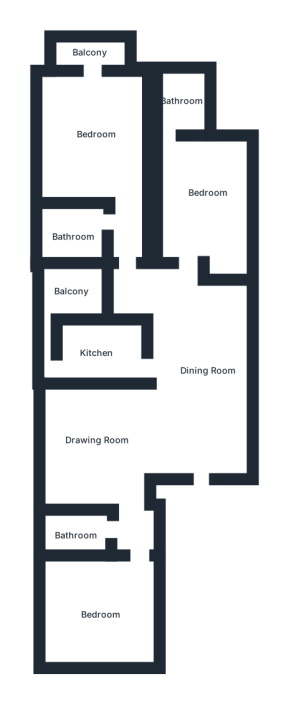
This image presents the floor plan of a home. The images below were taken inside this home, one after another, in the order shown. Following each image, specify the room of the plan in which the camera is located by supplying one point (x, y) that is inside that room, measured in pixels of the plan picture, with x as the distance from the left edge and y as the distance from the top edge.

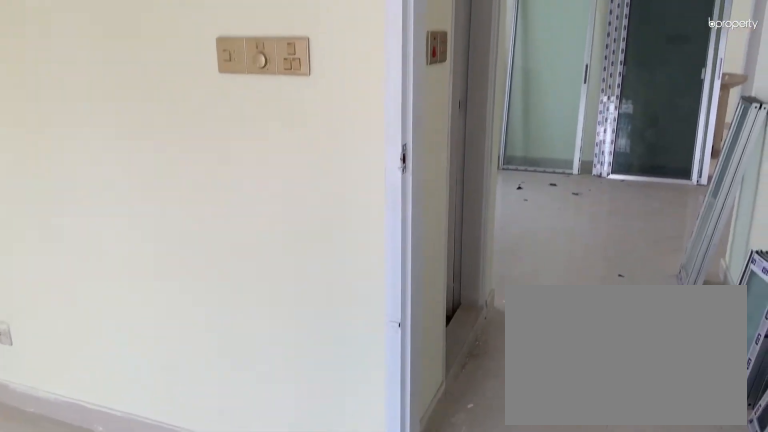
(99, 612)
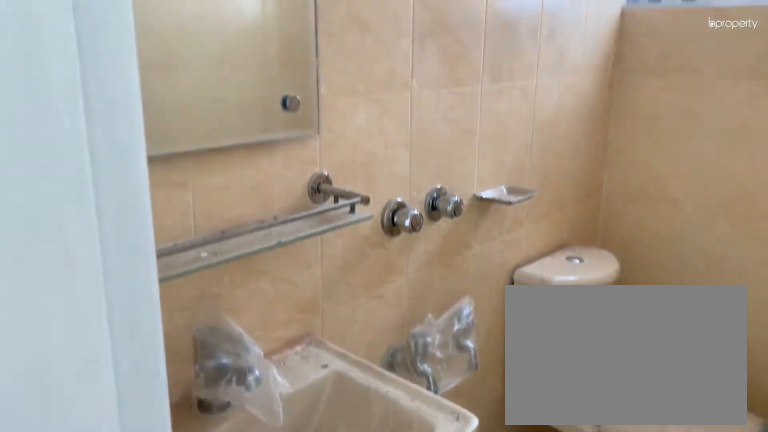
(81, 529)
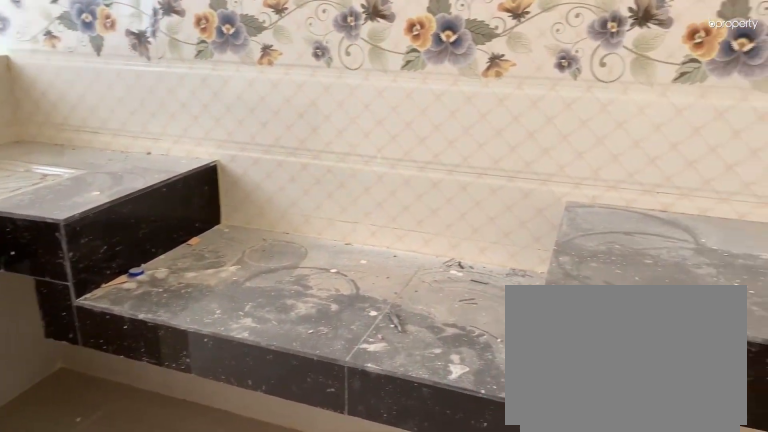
(100, 349)
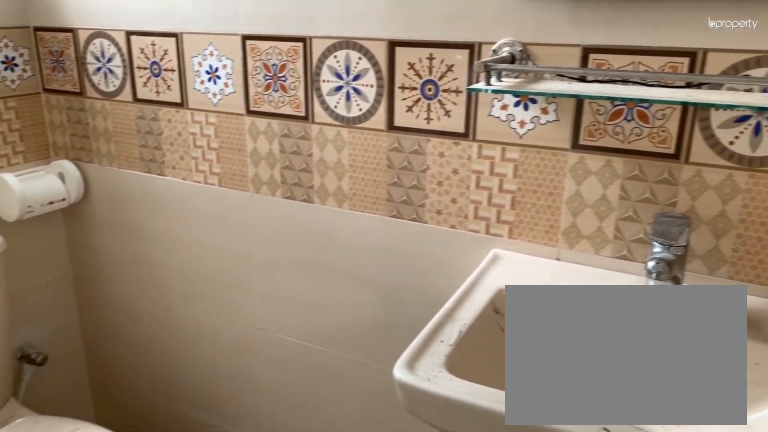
(181, 105)
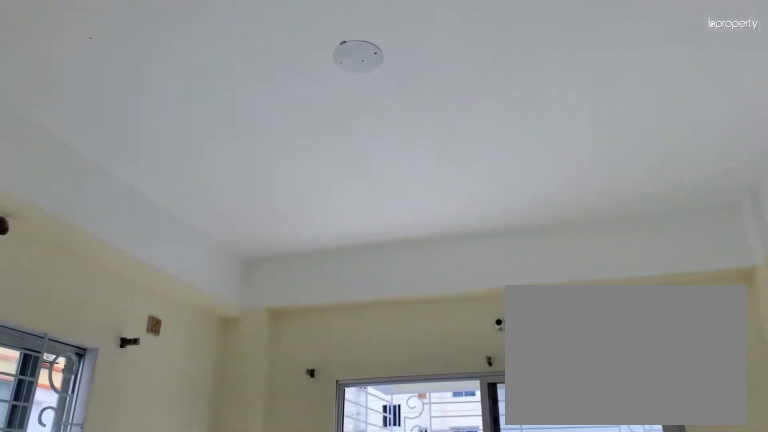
(88, 126)
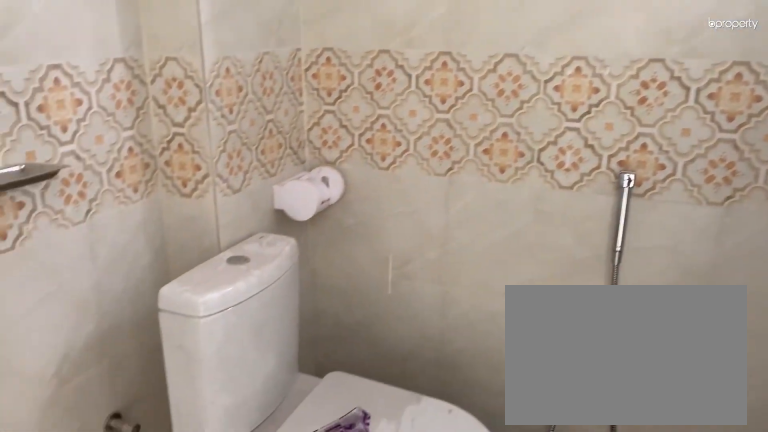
(74, 233)
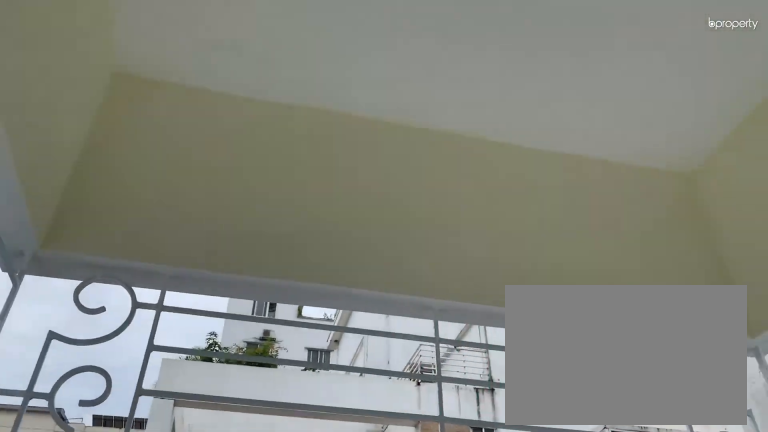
(91, 48)
